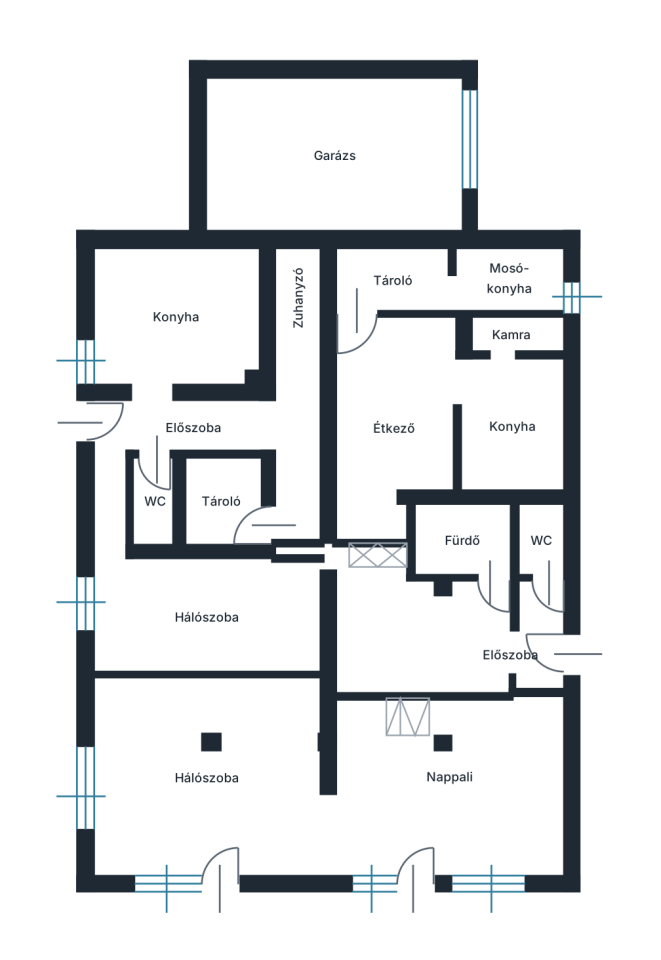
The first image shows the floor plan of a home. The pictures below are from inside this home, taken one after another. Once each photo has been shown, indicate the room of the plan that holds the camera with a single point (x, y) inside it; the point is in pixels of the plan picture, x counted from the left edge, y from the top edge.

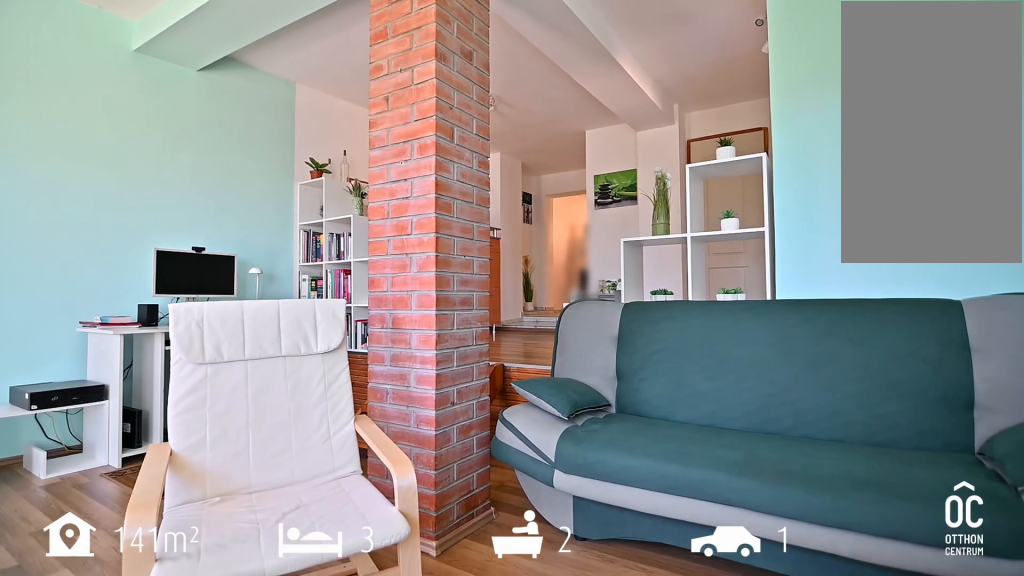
(447, 721)
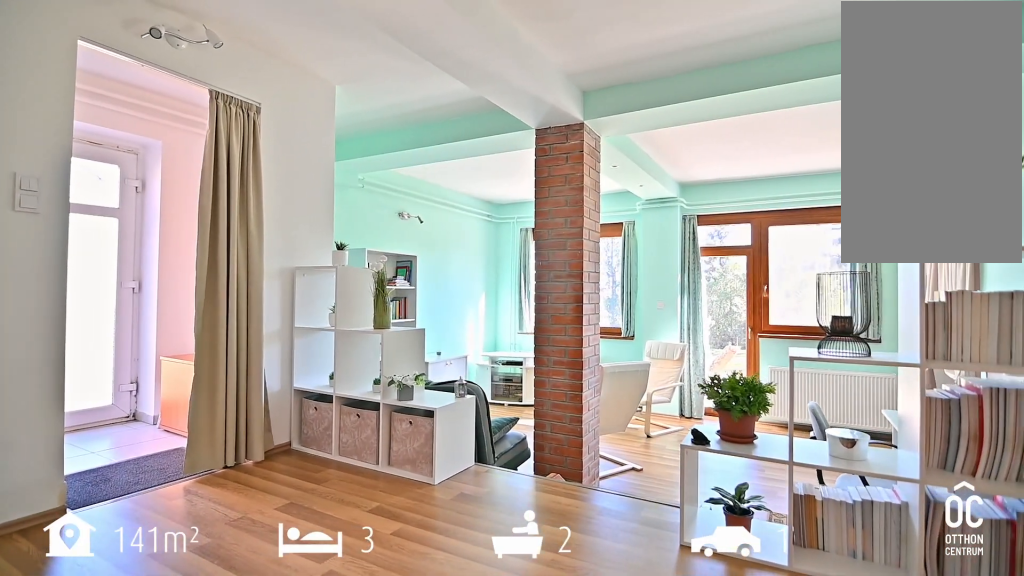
(447, 721)
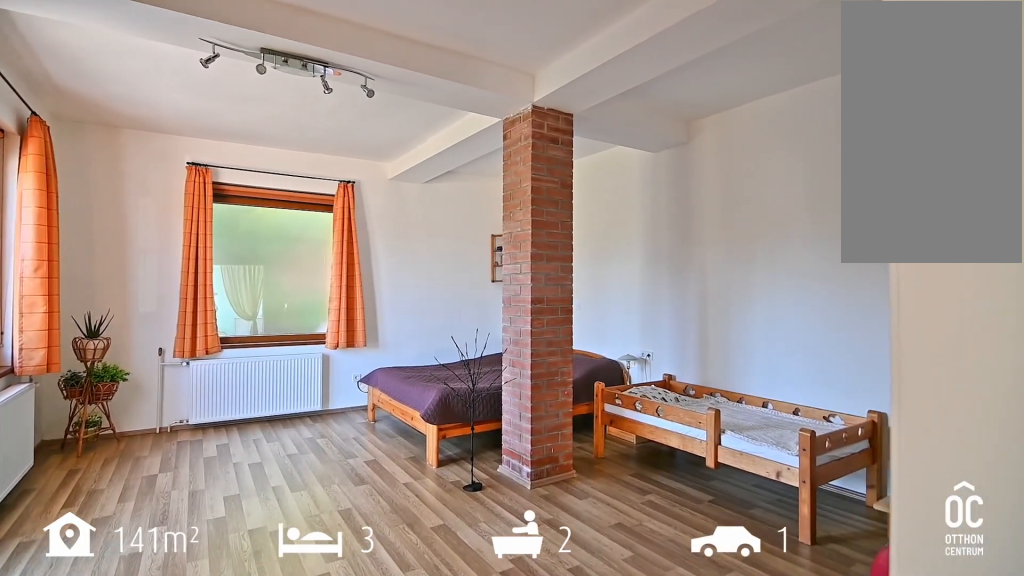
(207, 775)
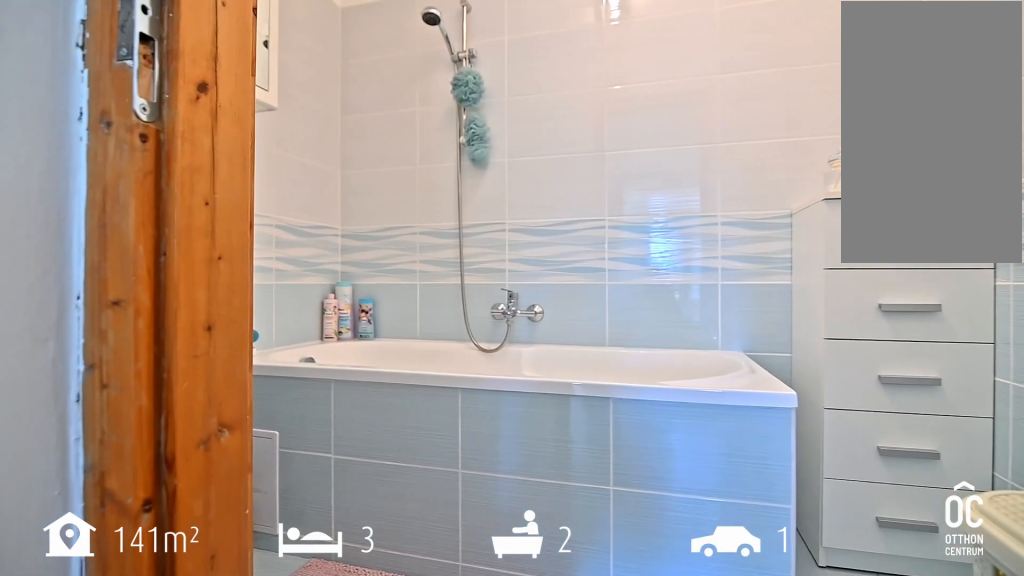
(461, 538)
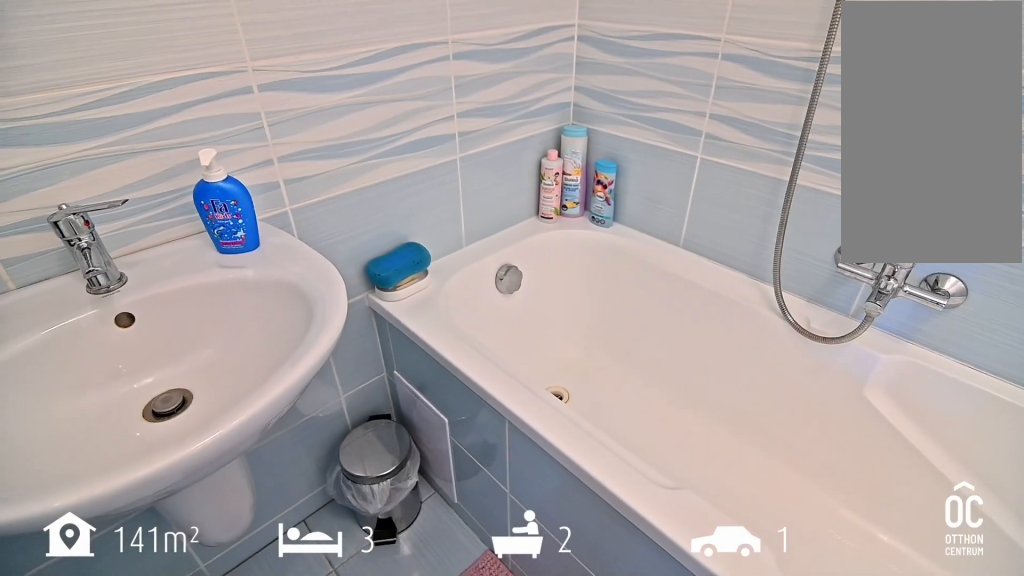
(461, 538)
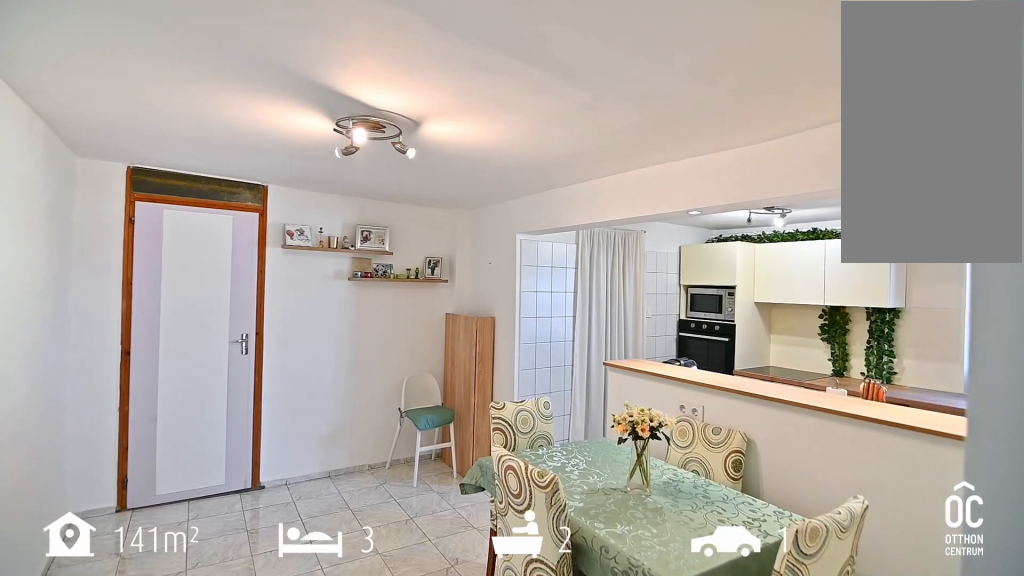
(392, 413)
